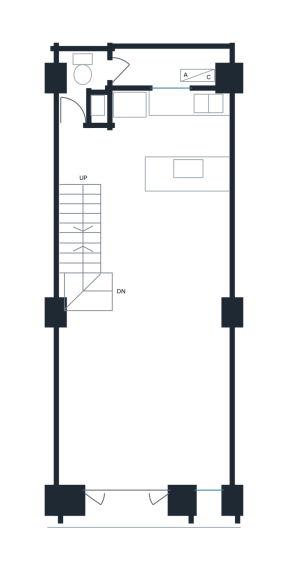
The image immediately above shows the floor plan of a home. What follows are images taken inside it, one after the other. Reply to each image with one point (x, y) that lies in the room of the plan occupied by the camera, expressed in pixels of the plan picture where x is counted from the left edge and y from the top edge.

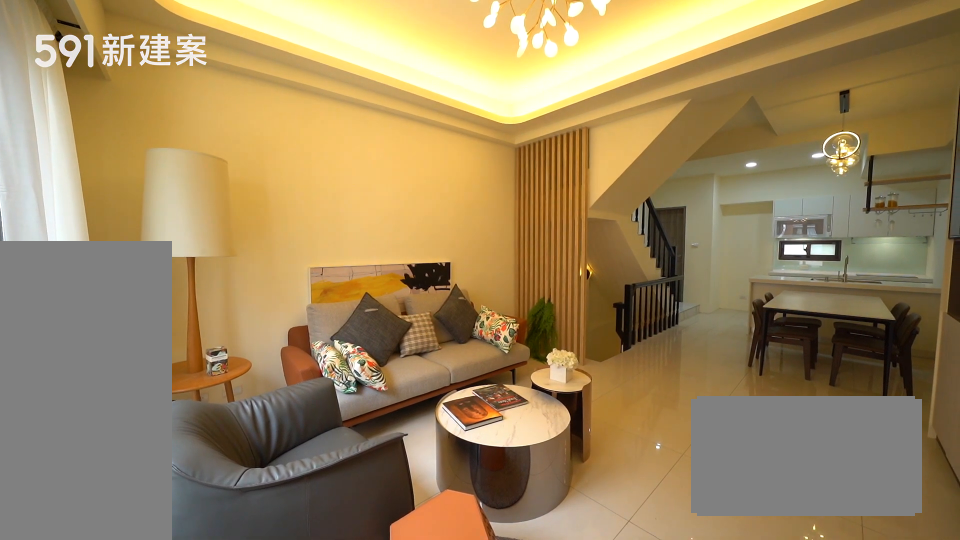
(145, 401)
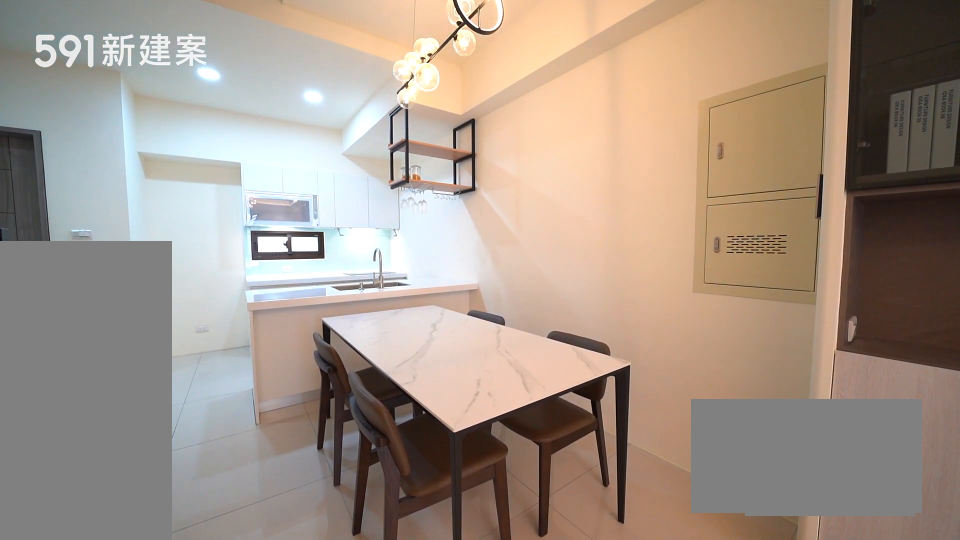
(181, 255)
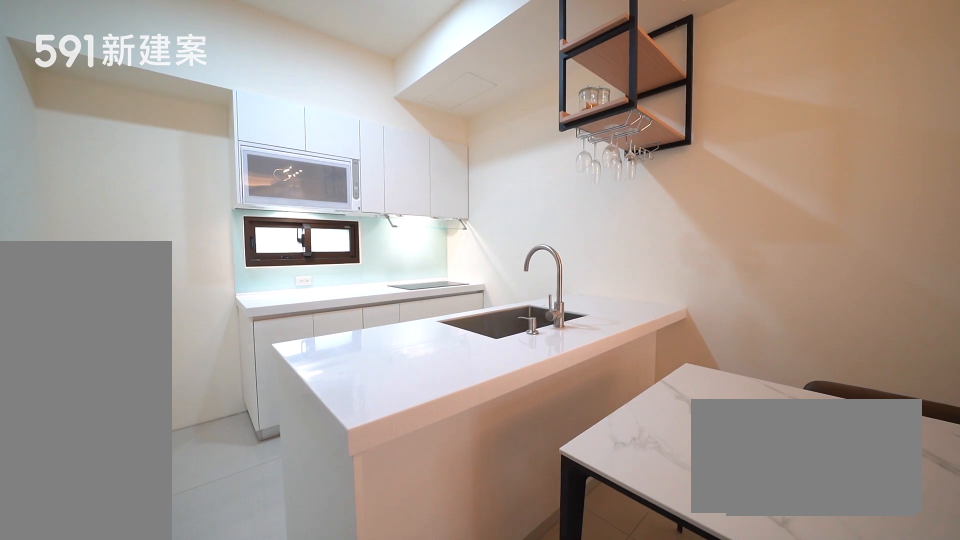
(172, 146)
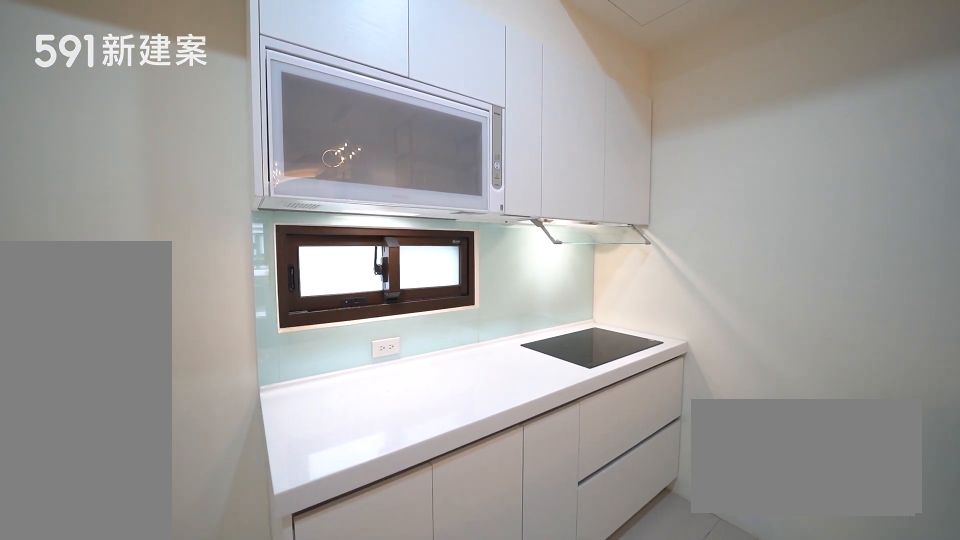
(172, 146)
